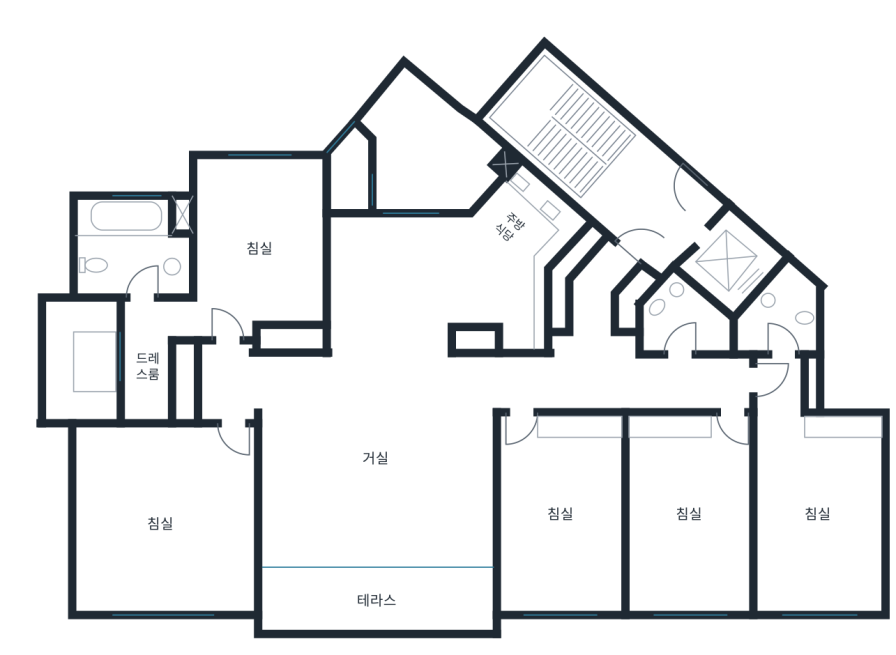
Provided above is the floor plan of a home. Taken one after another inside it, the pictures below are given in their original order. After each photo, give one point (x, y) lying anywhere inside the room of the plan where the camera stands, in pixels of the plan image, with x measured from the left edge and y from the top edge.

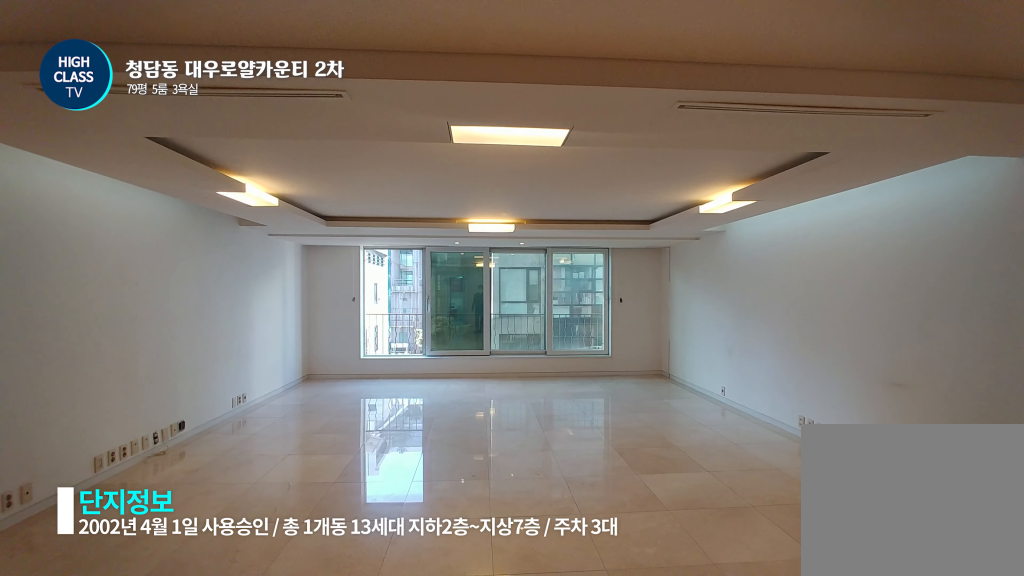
(376, 470)
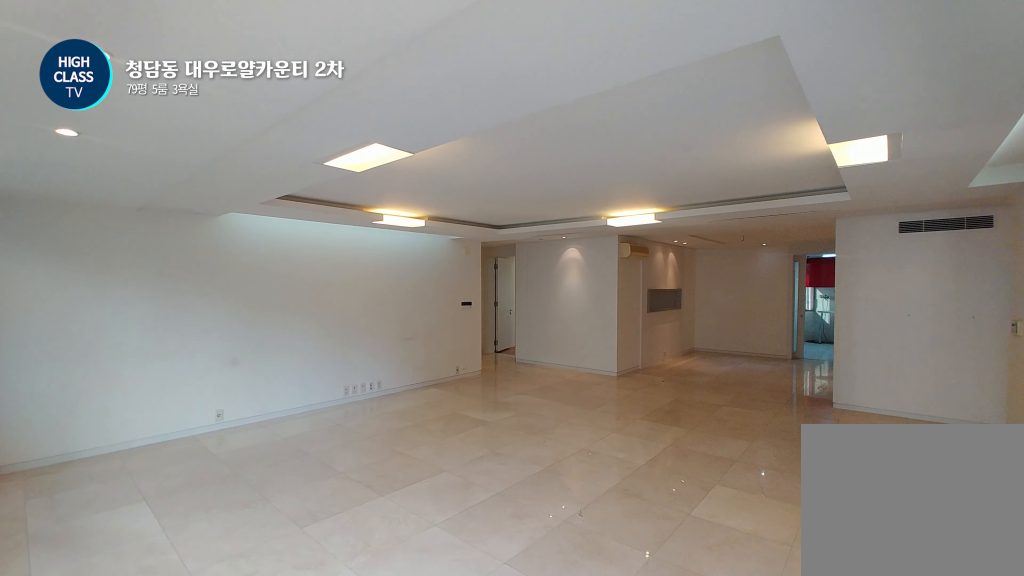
(376, 470)
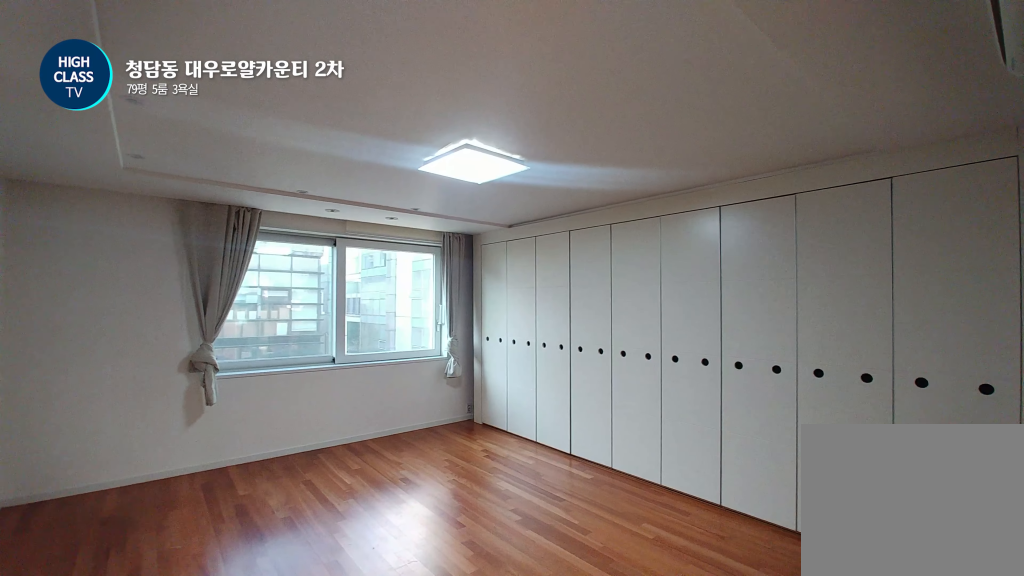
(165, 522)
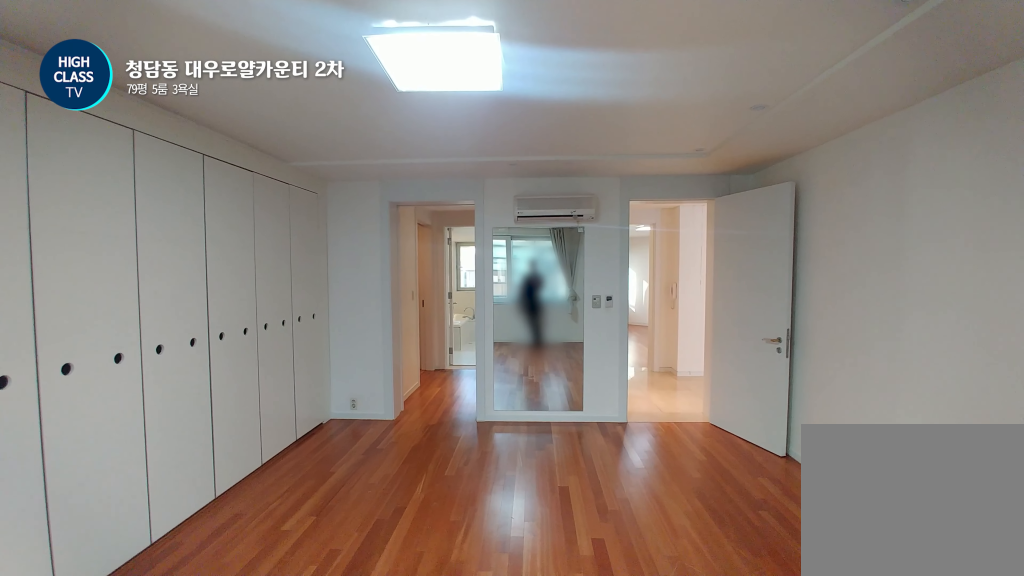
(165, 522)
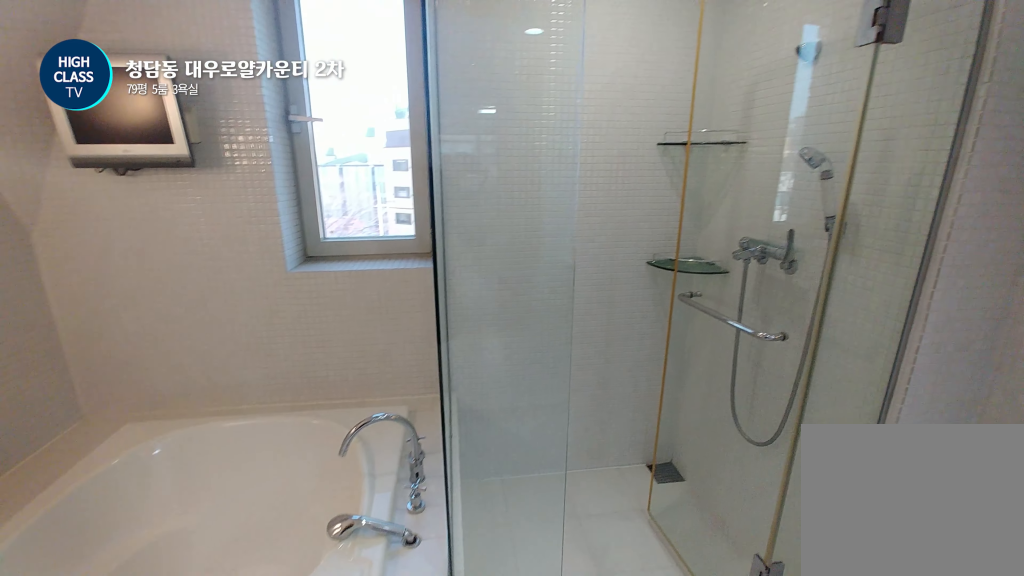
(134, 248)
